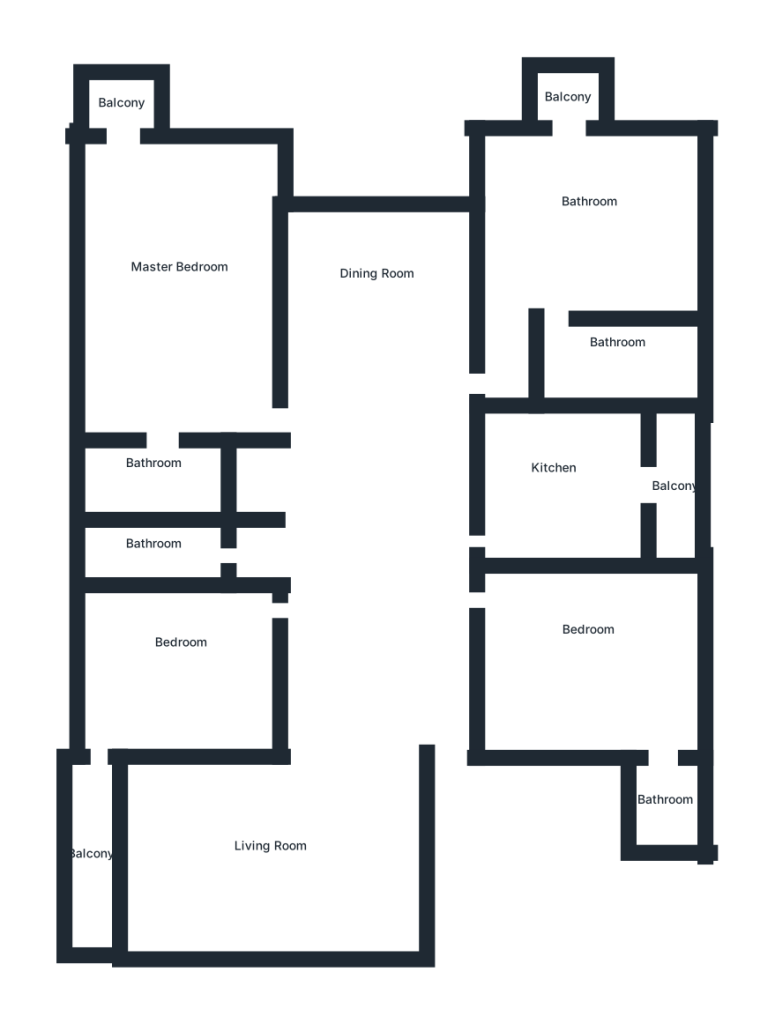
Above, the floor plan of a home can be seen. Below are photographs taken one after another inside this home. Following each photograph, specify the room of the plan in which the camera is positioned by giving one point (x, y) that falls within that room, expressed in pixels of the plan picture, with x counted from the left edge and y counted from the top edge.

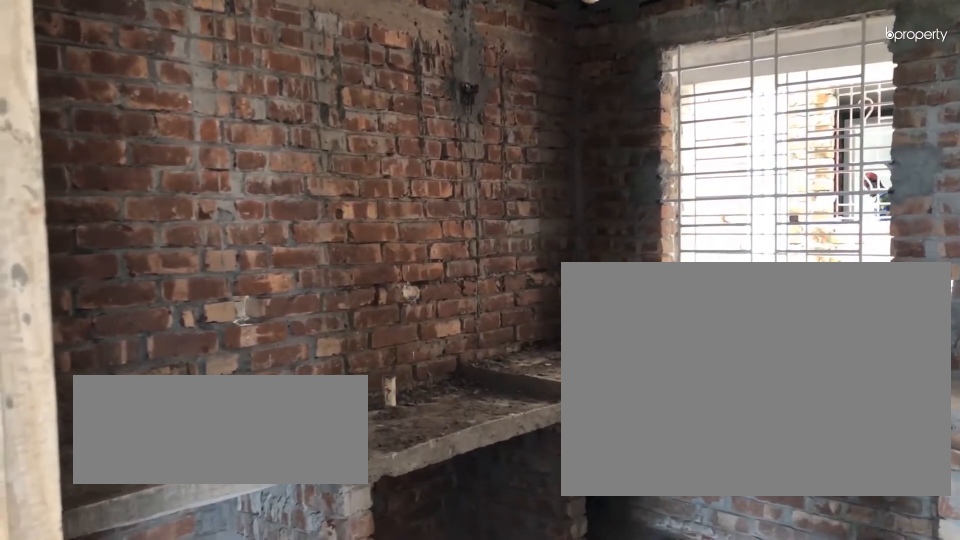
(563, 492)
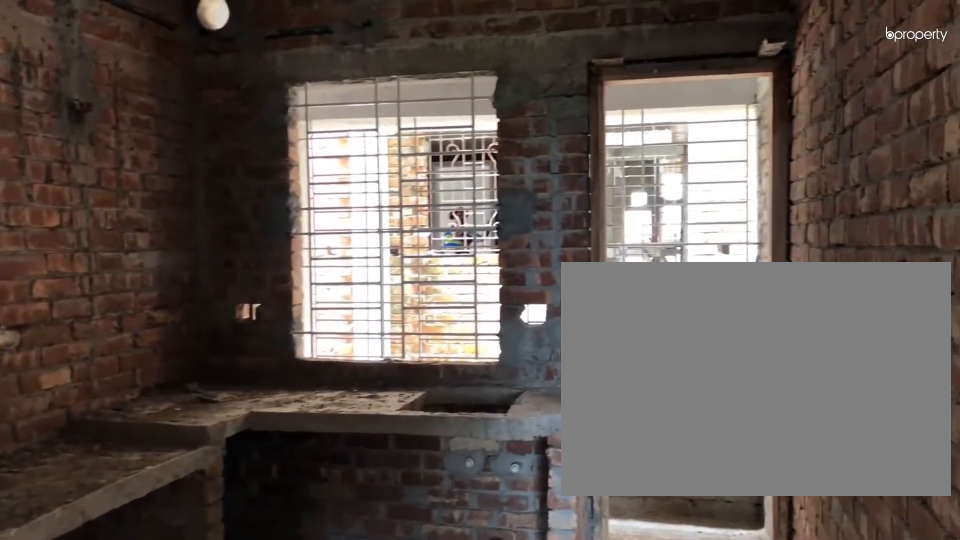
(563, 492)
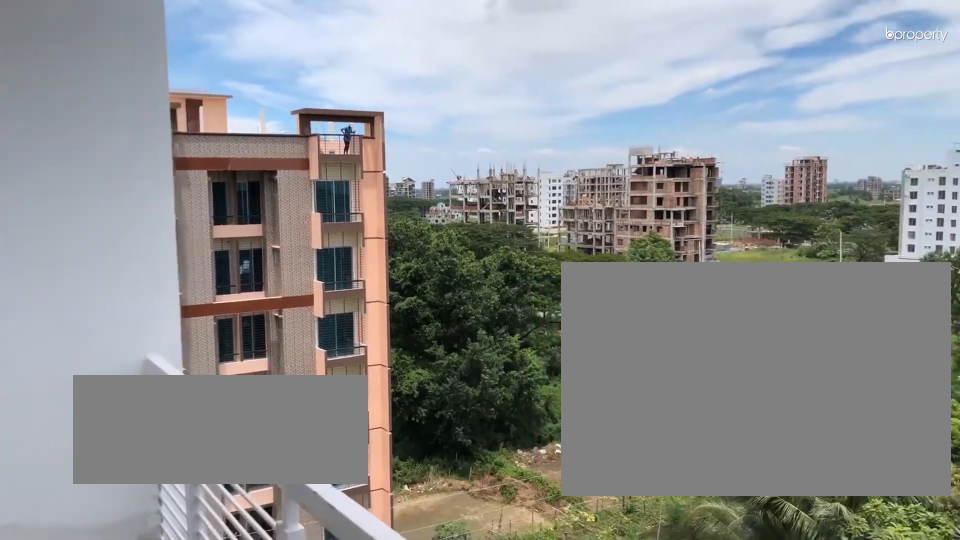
(84, 849)
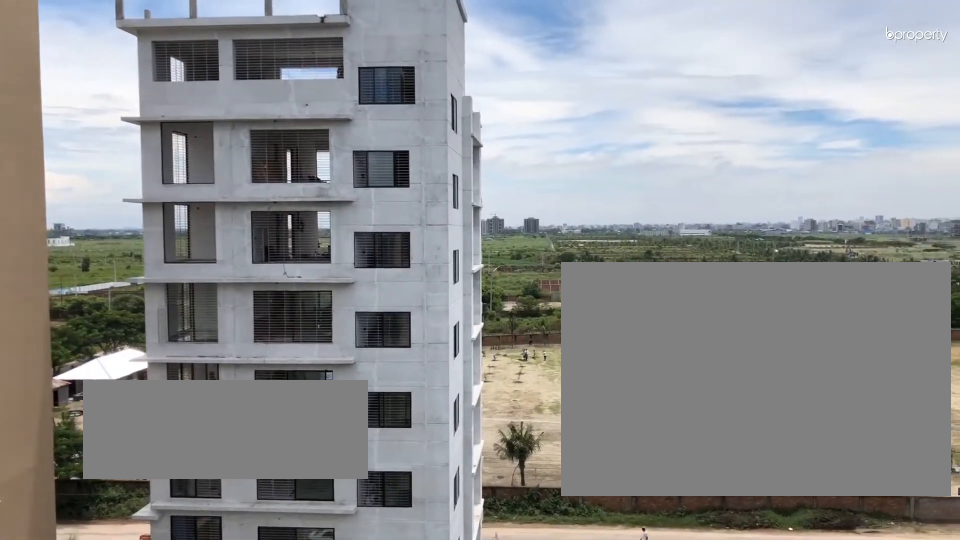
(119, 113)
